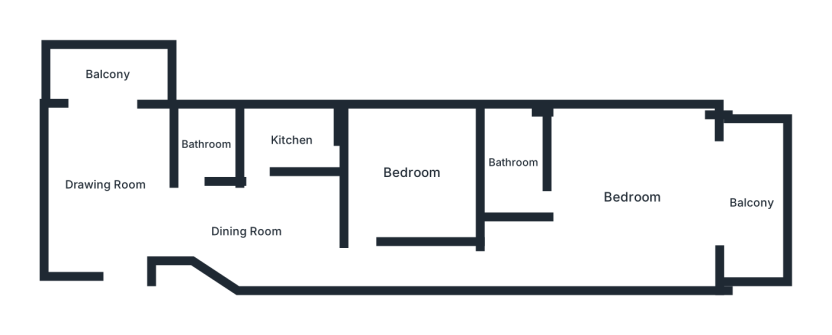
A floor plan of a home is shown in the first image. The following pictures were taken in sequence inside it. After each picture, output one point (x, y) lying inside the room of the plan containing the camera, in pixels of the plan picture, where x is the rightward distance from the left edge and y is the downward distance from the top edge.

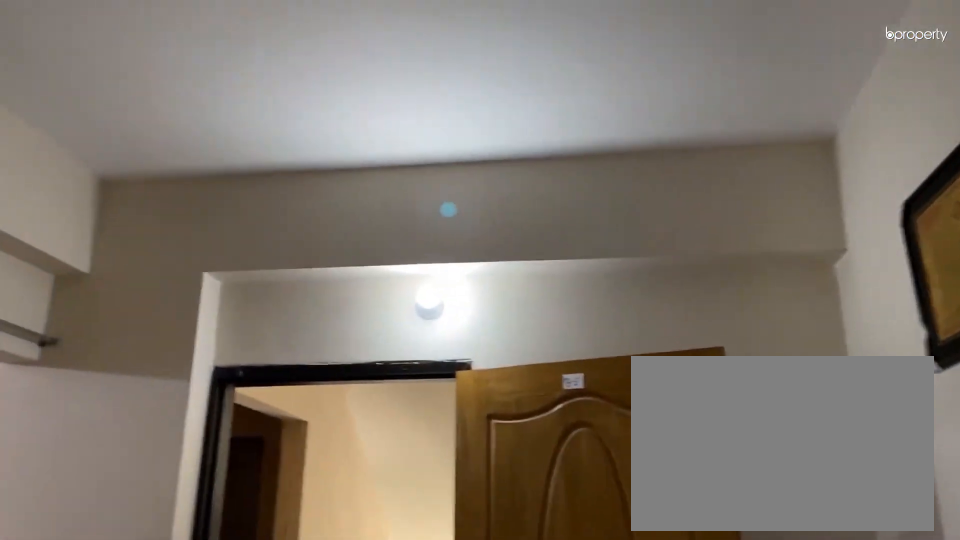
(103, 185)
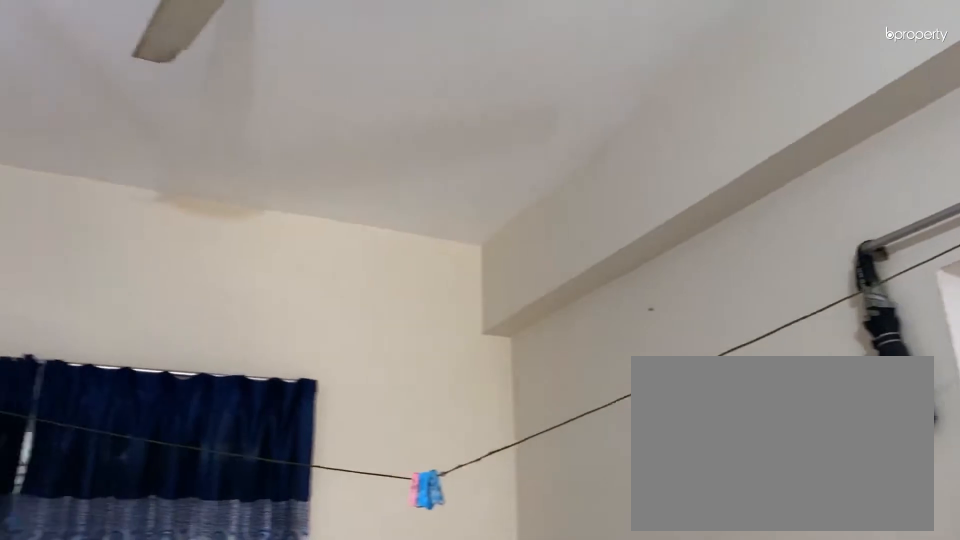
(103, 185)
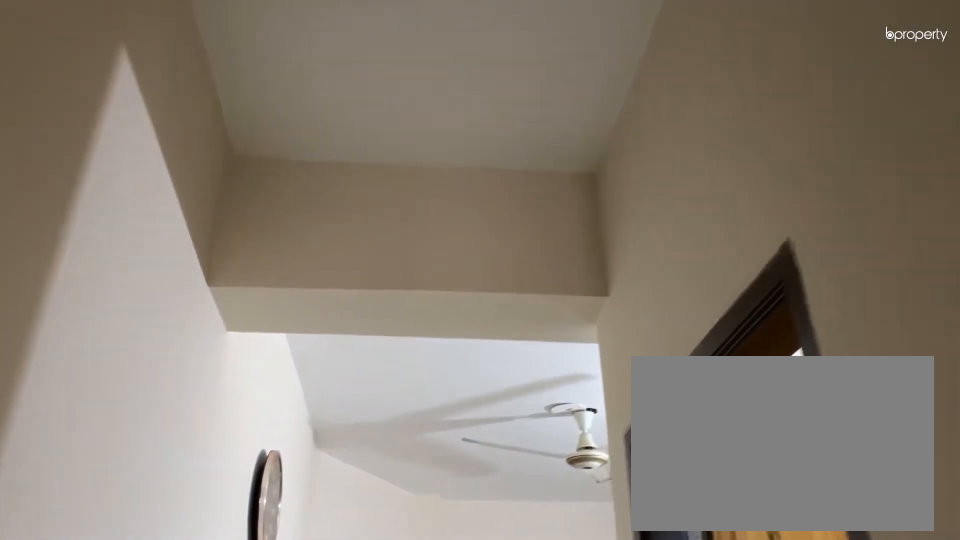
(245, 229)
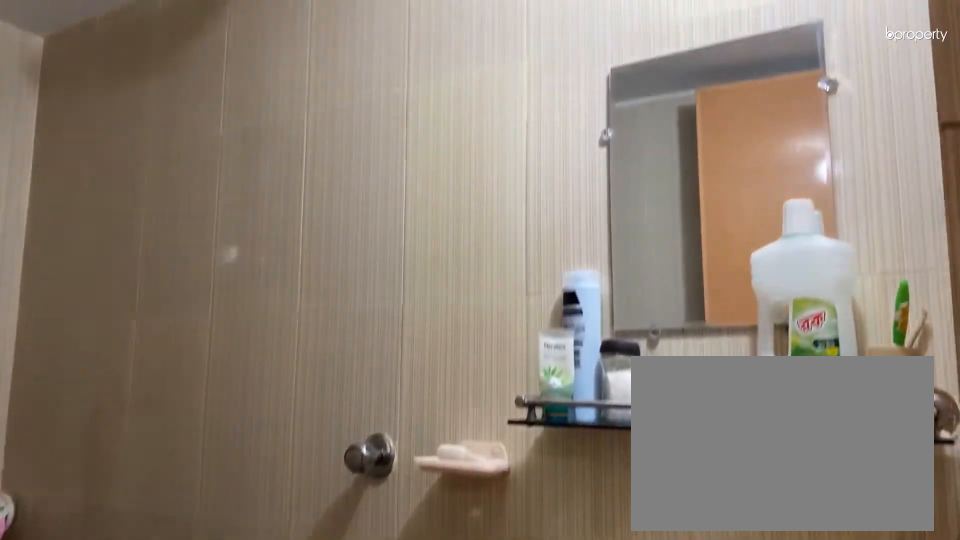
(205, 144)
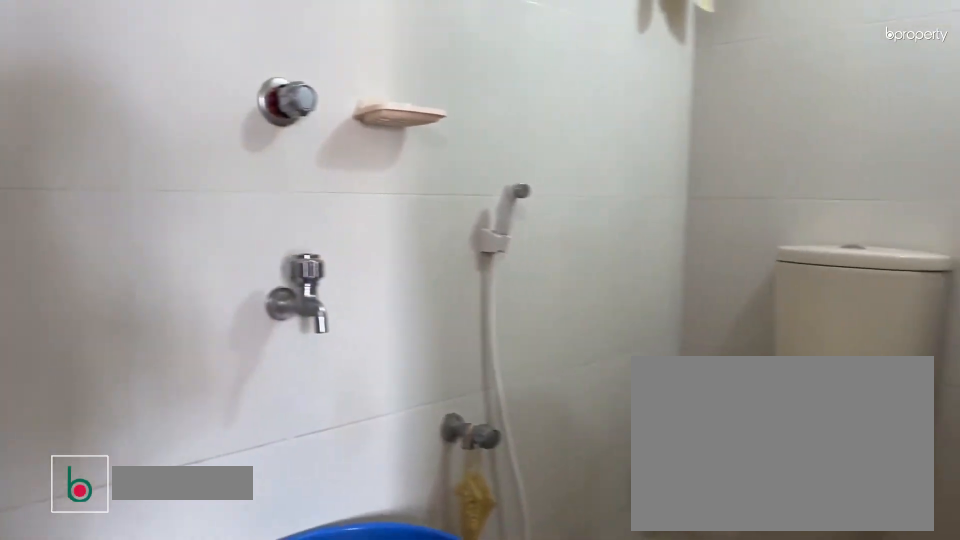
(512, 163)
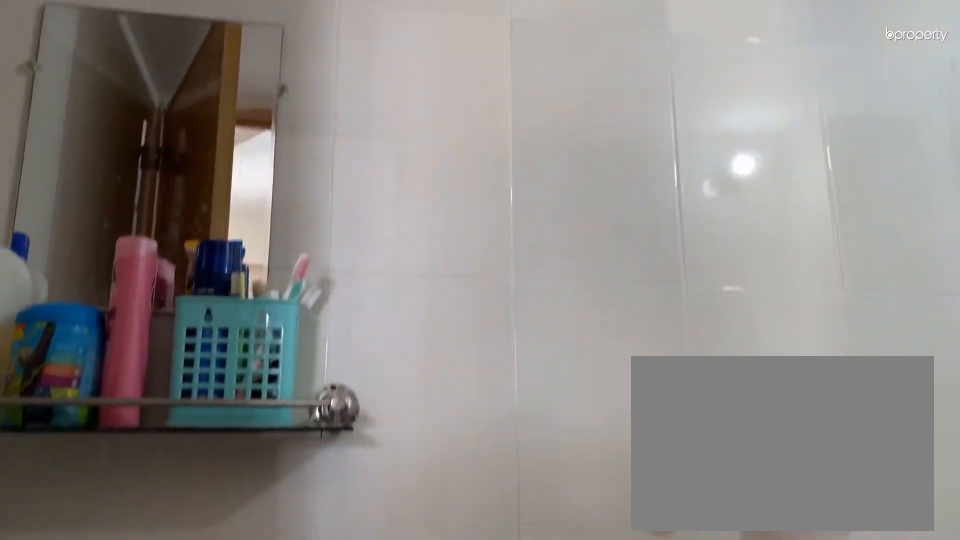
(512, 163)
